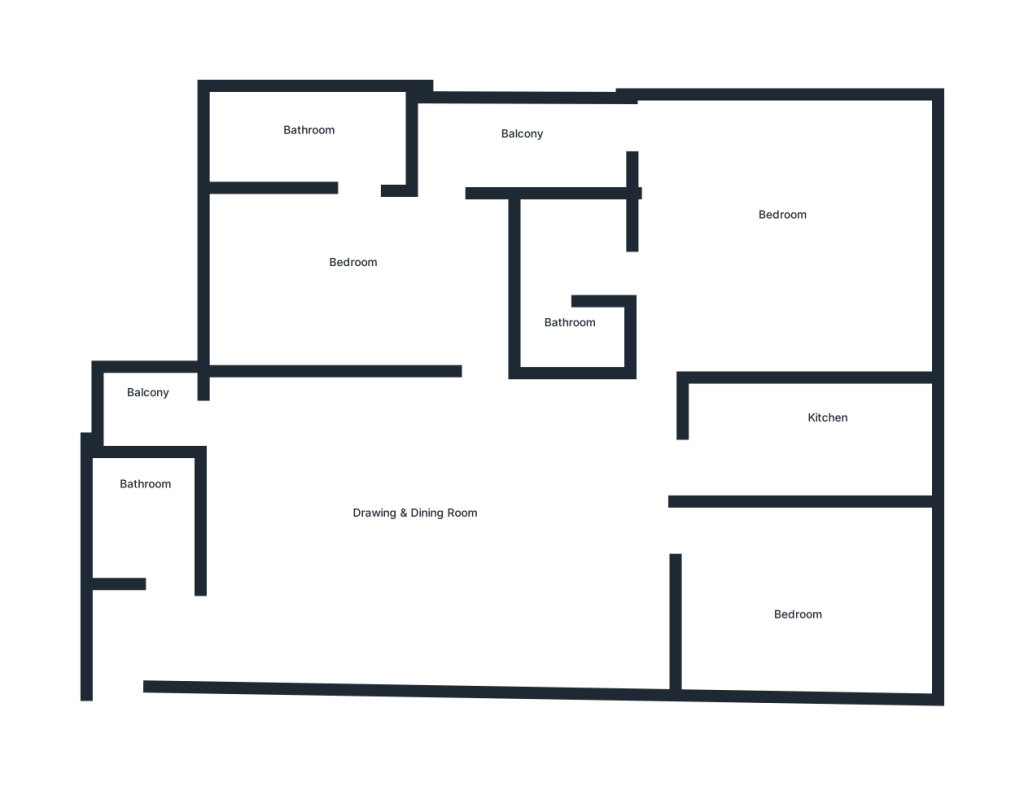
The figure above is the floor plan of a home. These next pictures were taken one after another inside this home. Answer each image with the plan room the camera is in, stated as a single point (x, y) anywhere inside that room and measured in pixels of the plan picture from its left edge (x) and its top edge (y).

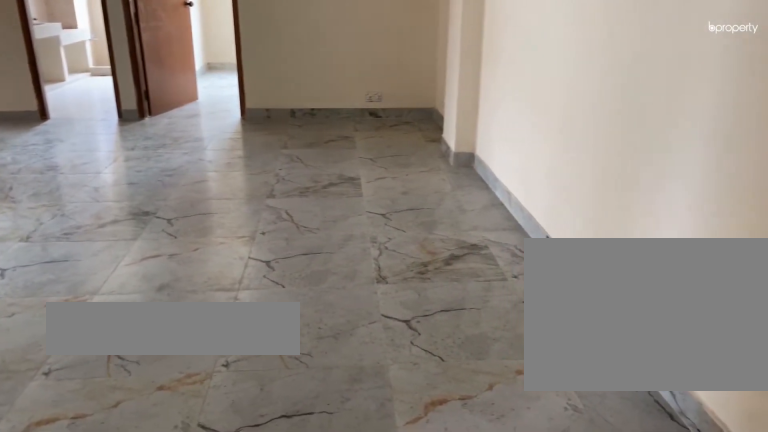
(415, 528)
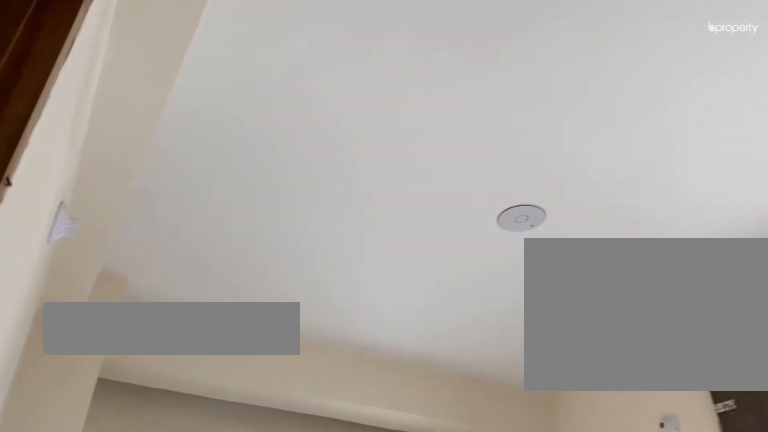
(352, 269)
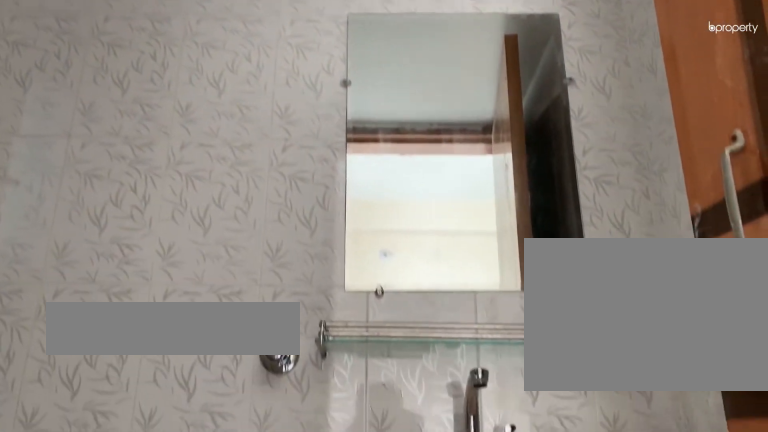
(324, 132)
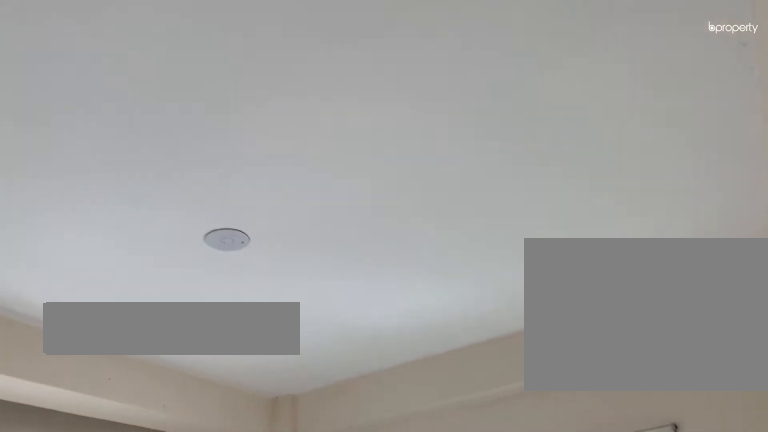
(750, 249)
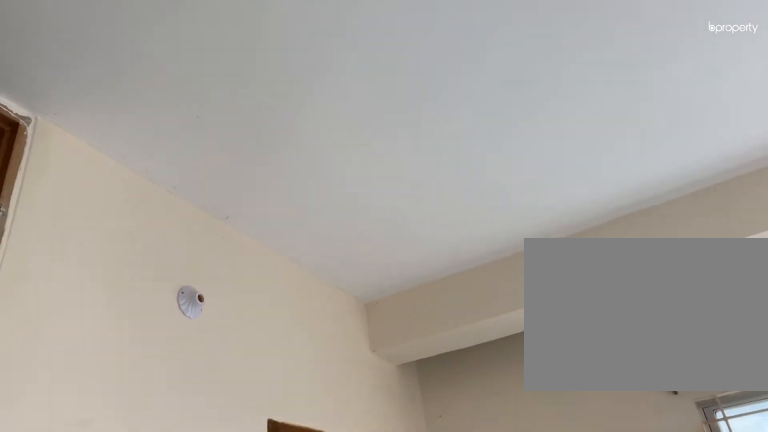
(750, 249)
